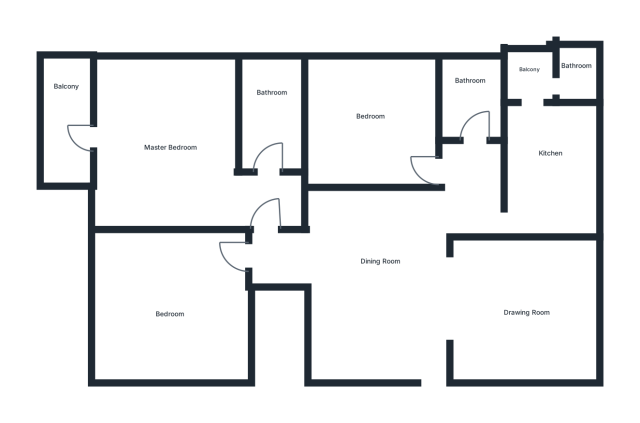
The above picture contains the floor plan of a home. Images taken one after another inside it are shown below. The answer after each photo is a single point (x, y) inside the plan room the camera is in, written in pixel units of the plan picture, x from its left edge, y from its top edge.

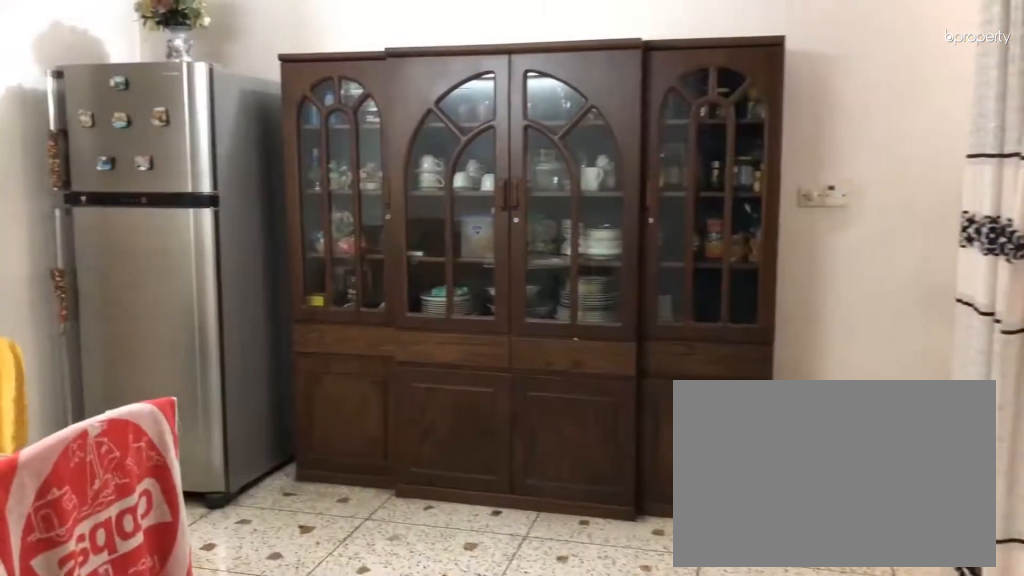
(411, 298)
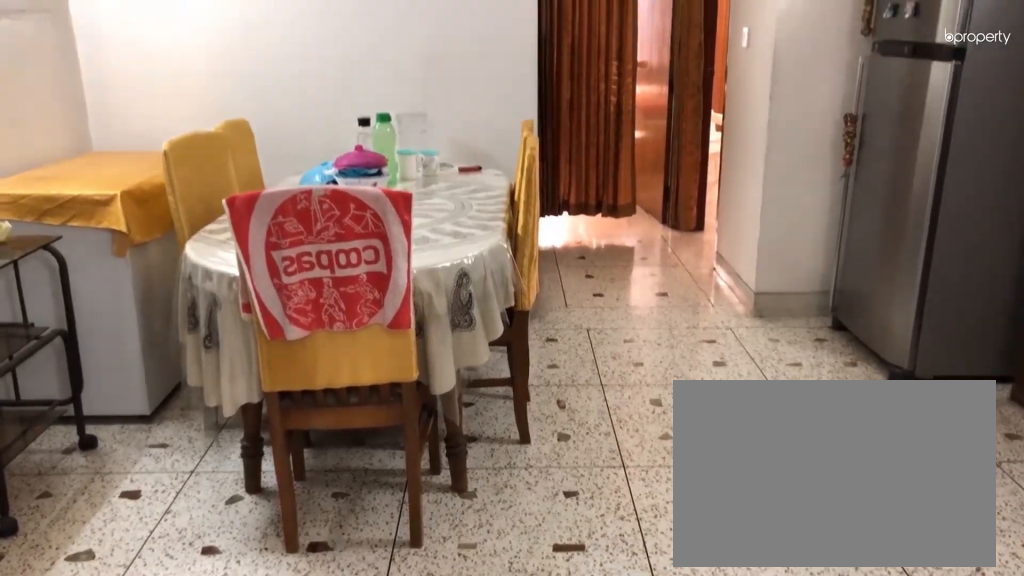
(386, 282)
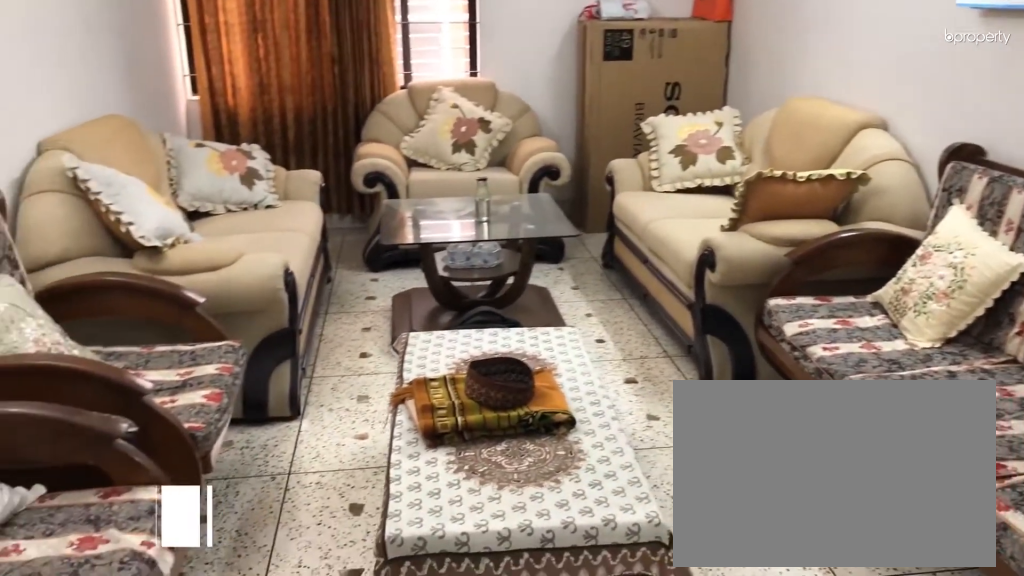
(524, 309)
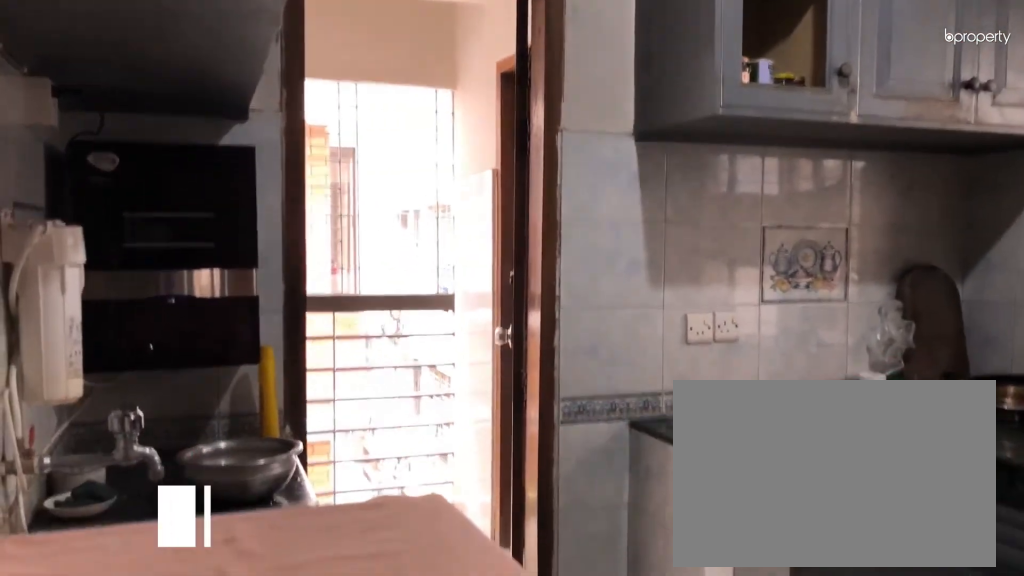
(559, 164)
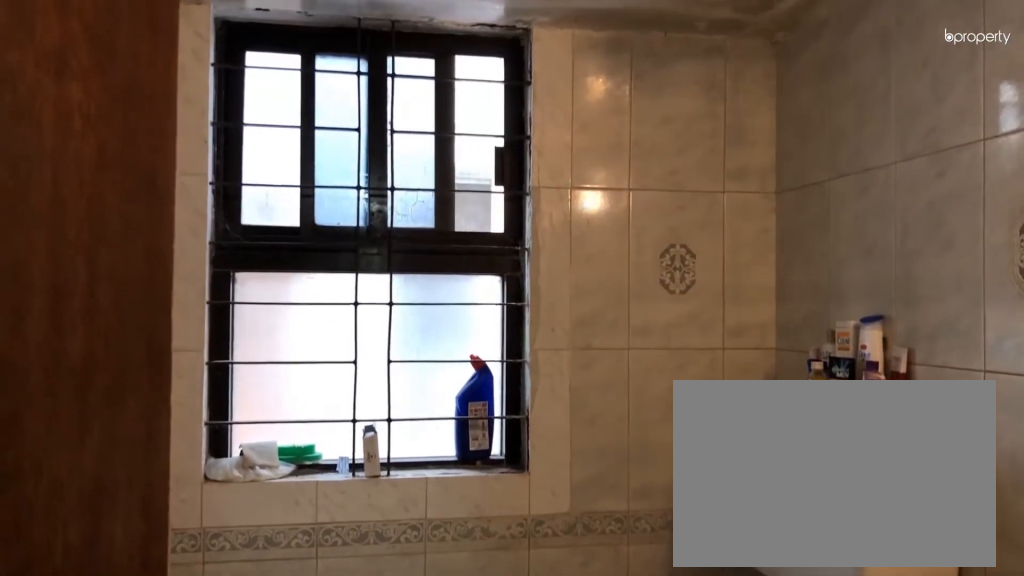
(467, 104)
